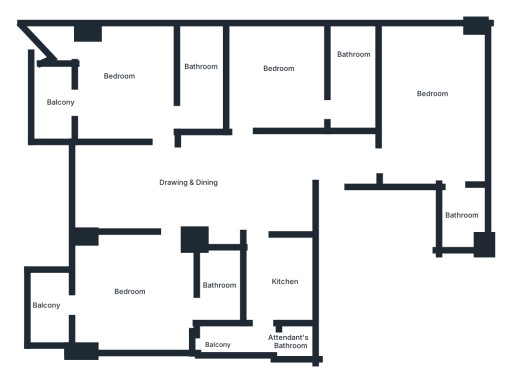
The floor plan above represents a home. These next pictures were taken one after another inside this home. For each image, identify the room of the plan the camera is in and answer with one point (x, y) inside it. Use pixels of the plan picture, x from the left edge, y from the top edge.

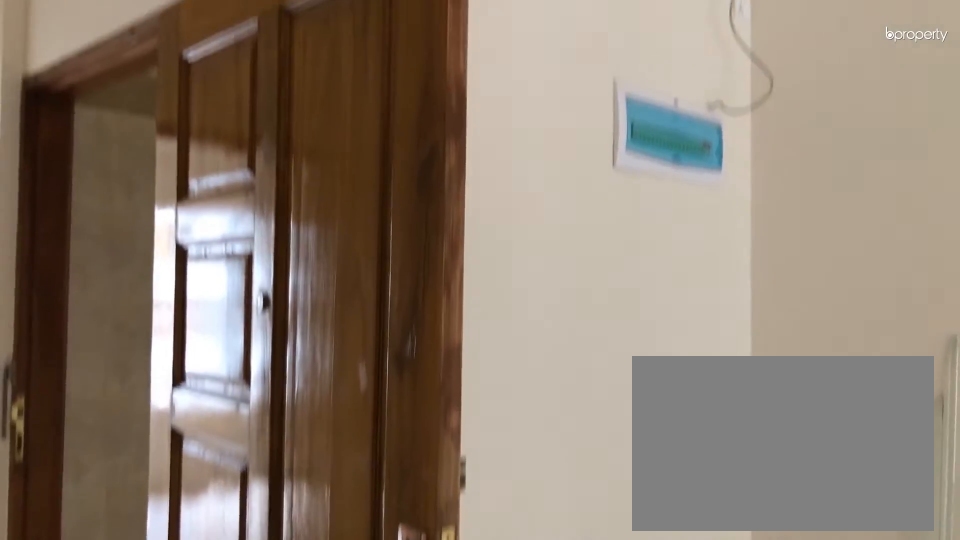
(198, 183)
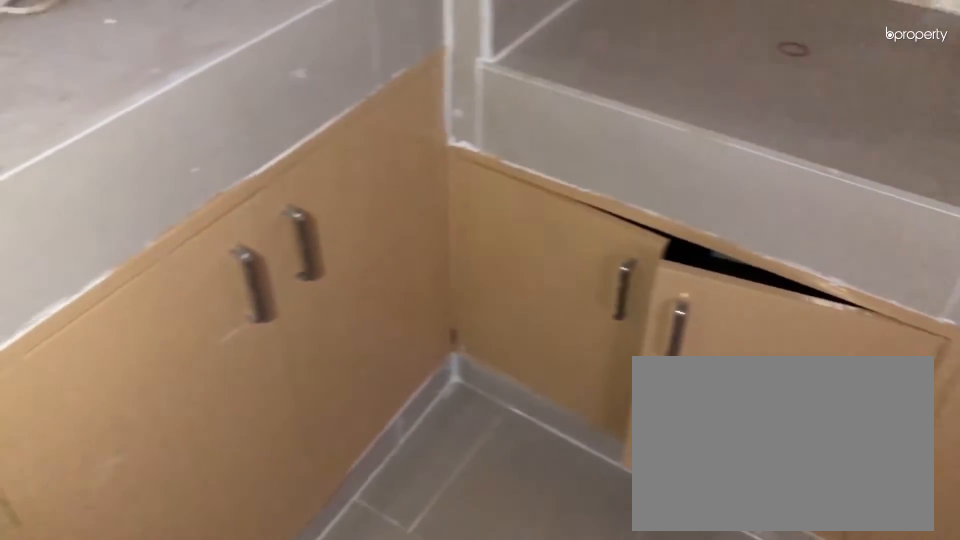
(279, 268)
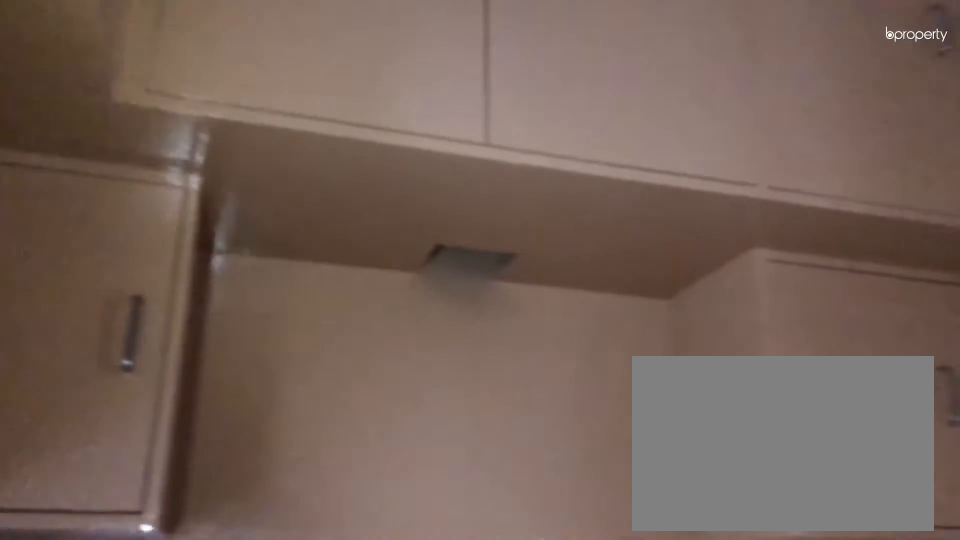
(279, 268)
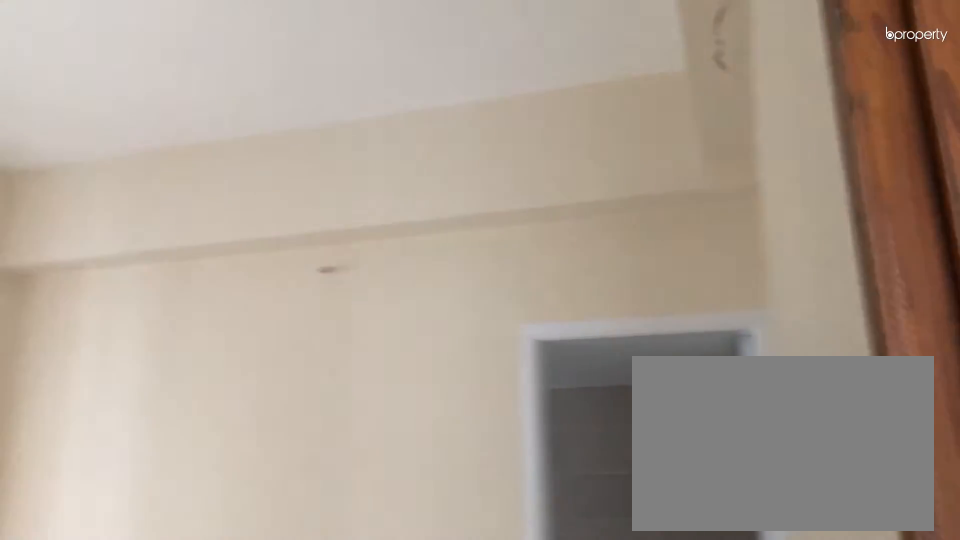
(289, 85)
